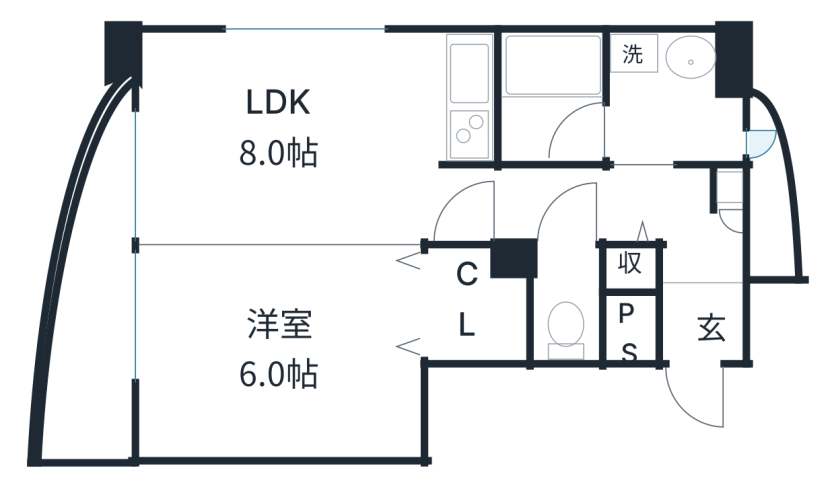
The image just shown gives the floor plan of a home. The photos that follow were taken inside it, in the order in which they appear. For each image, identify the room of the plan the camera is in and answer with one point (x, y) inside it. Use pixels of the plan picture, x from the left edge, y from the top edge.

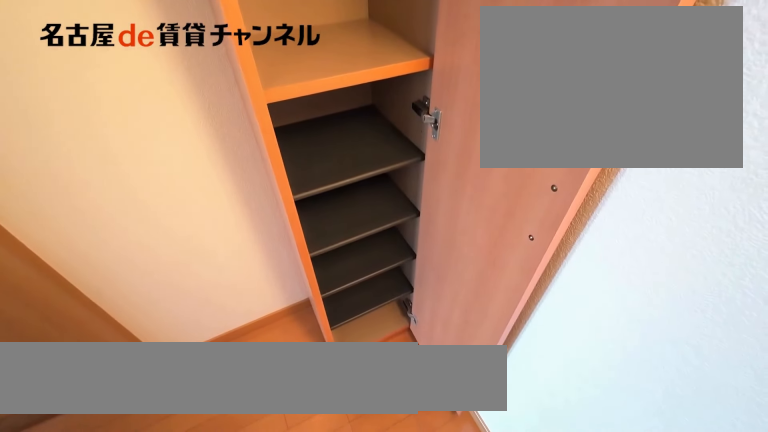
(729, 186)
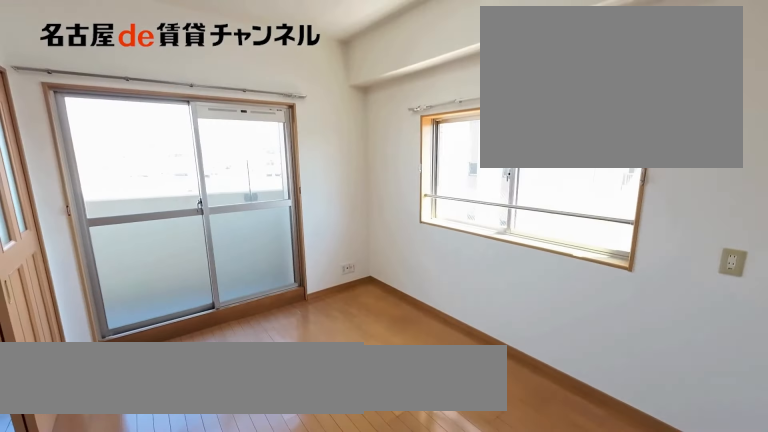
(286, 138)
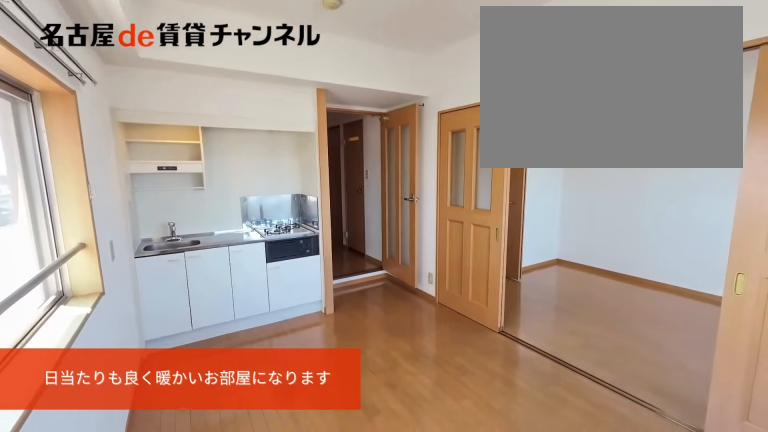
(286, 138)
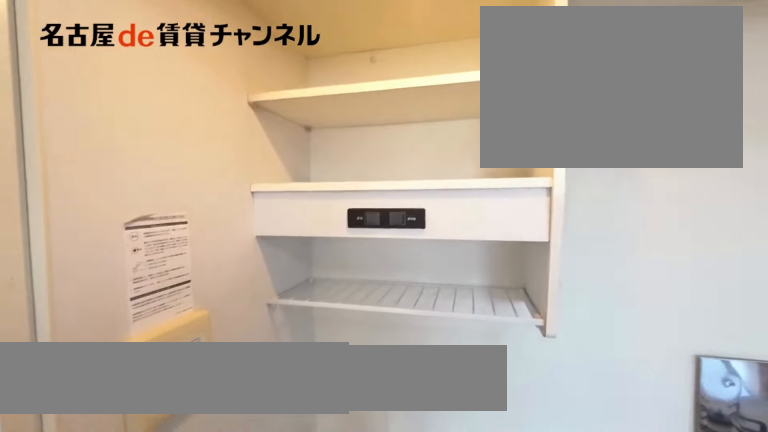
(473, 99)
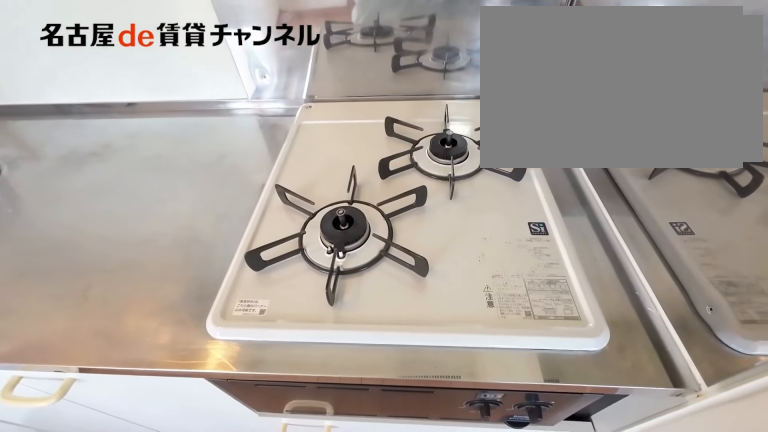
(473, 99)
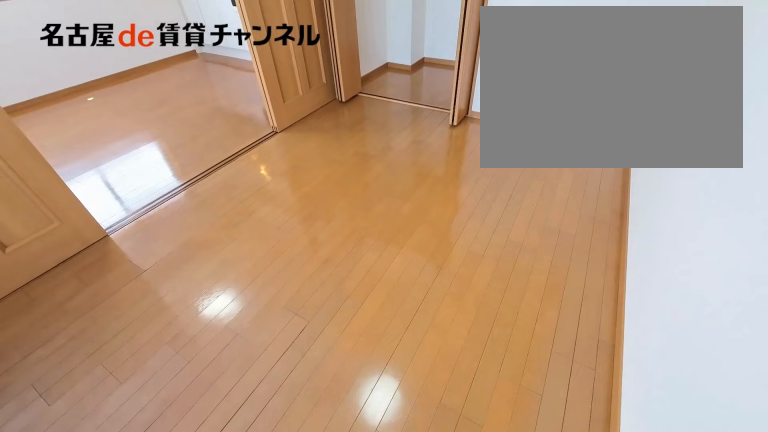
(278, 353)
